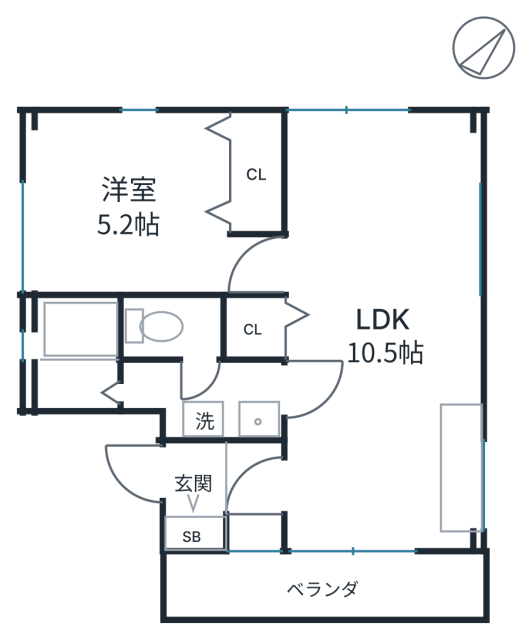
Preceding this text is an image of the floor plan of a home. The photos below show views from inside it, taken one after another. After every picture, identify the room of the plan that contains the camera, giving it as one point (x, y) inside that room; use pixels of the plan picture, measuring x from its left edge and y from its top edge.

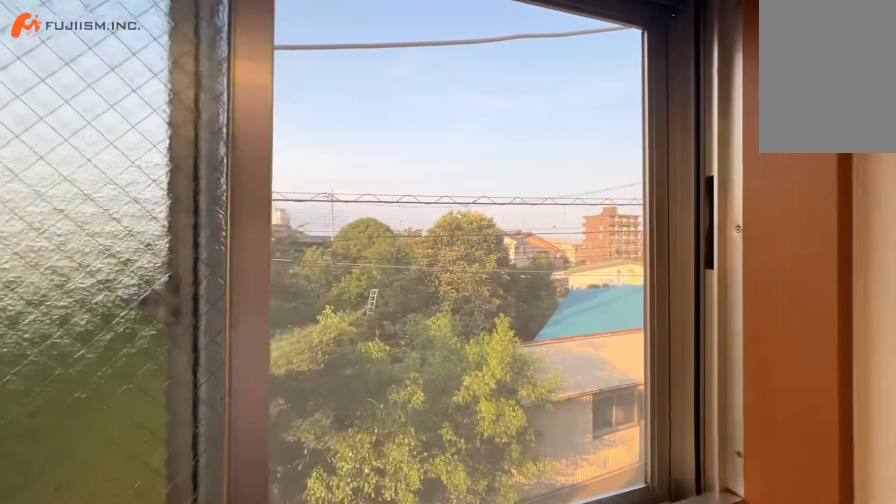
(377, 341)
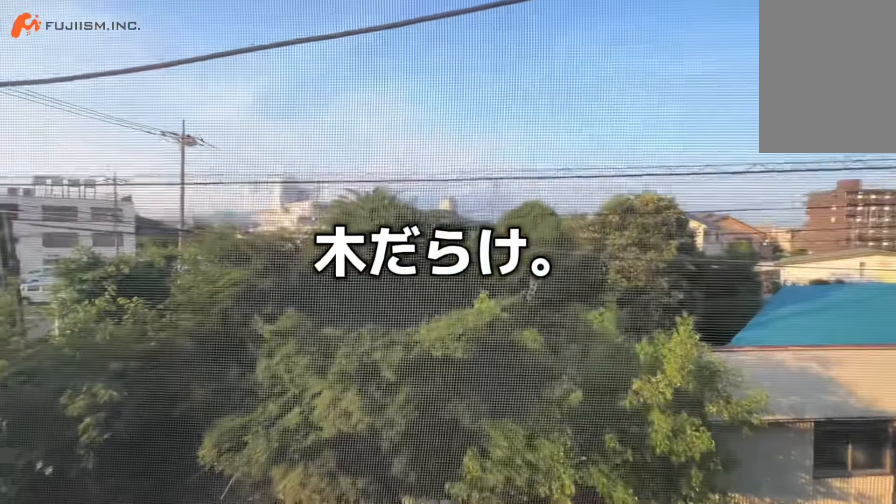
(377, 341)
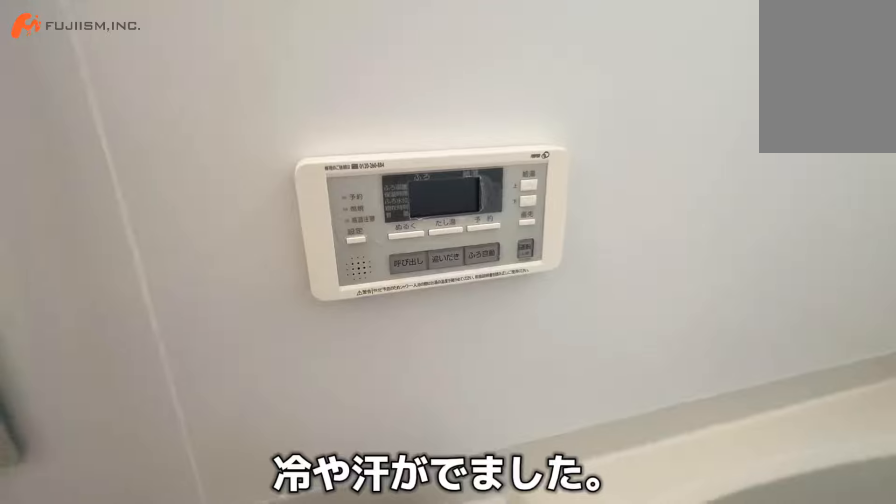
(79, 360)
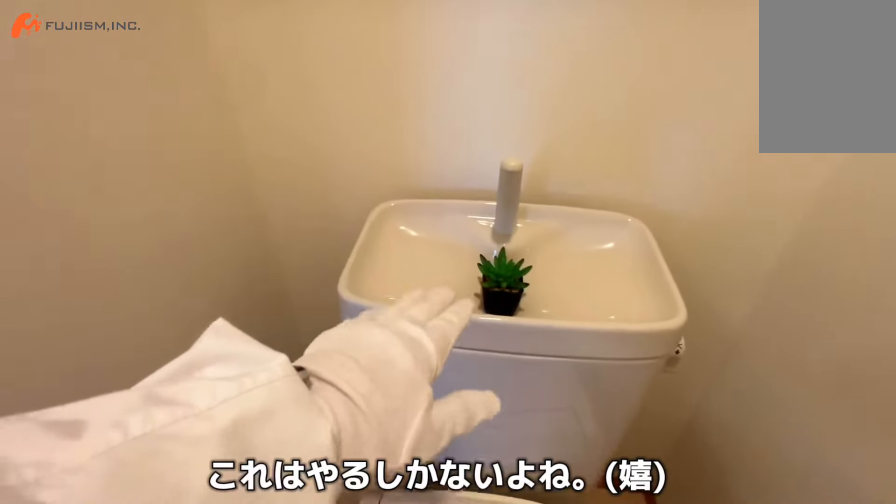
(181, 325)
